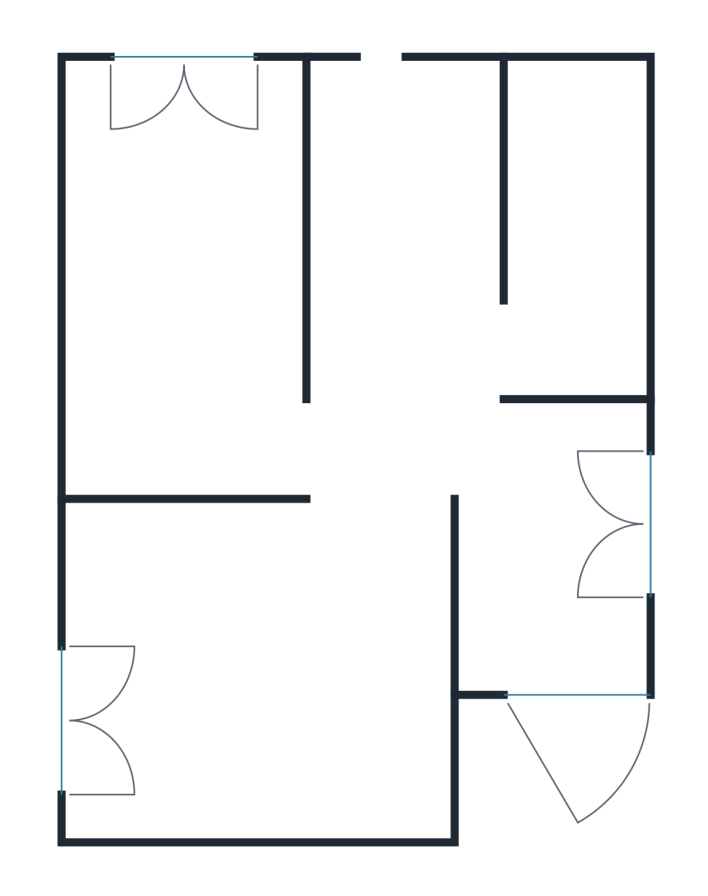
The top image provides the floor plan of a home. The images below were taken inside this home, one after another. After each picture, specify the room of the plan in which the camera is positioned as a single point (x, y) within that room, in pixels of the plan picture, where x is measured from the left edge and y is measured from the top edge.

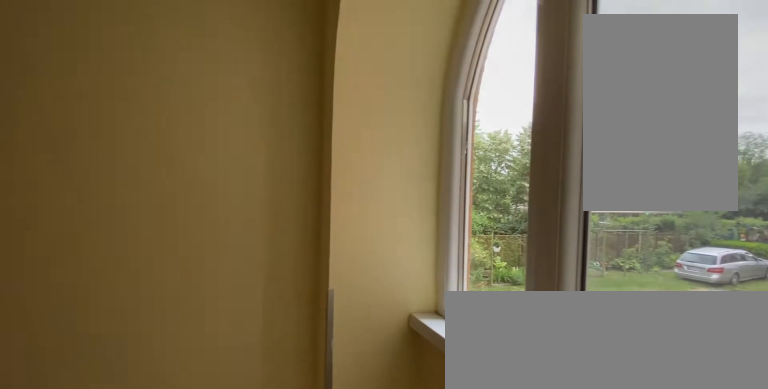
(552, 557)
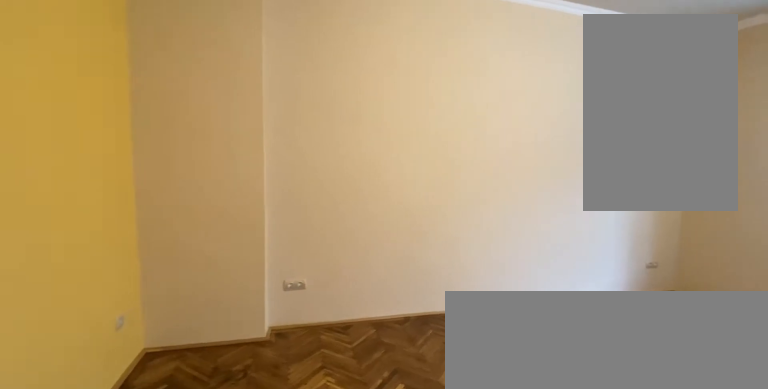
(261, 669)
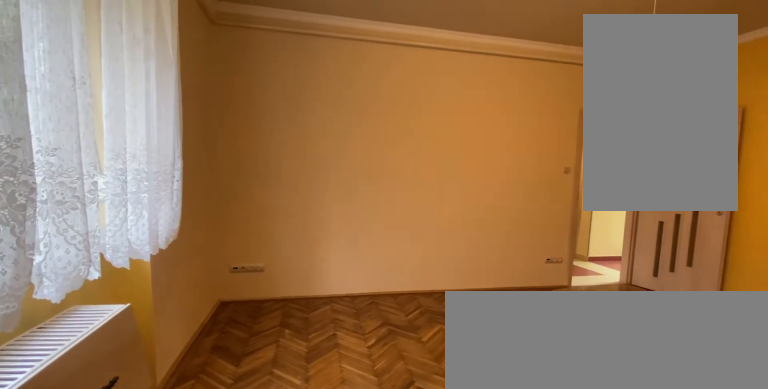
(261, 669)
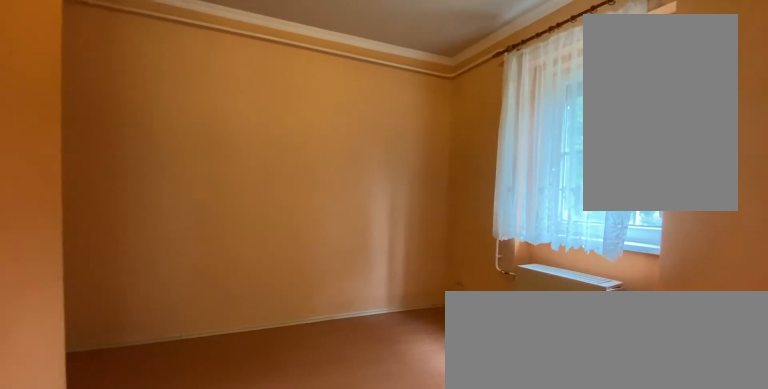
(172, 272)
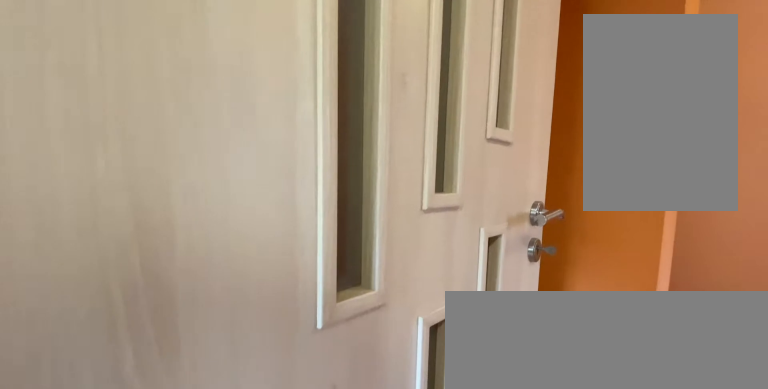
(173, 273)
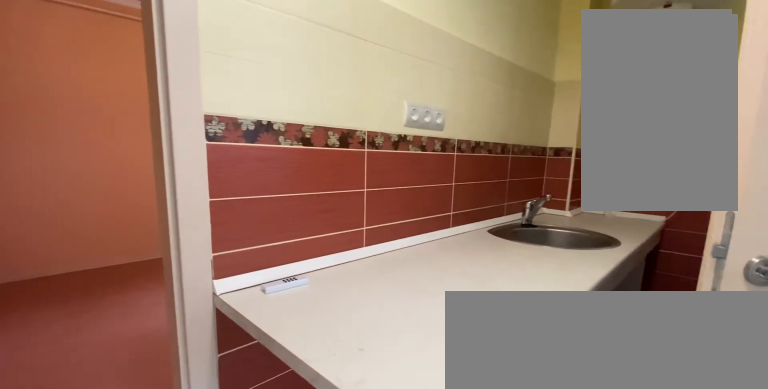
(407, 247)
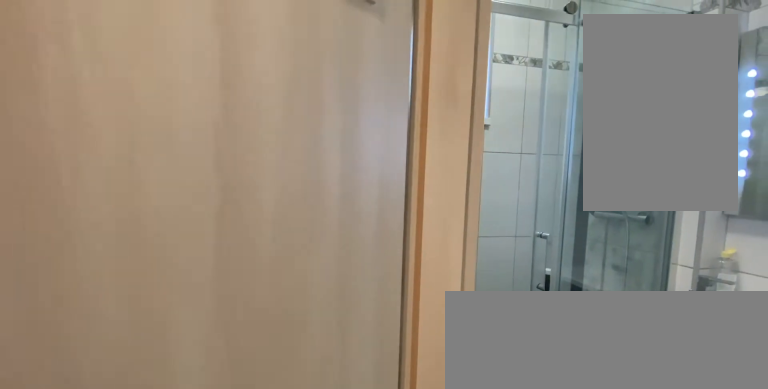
(578, 267)
